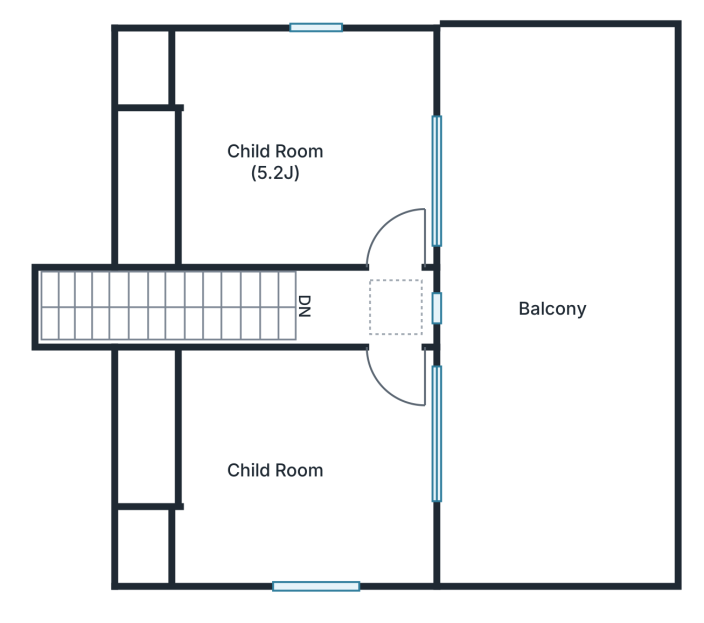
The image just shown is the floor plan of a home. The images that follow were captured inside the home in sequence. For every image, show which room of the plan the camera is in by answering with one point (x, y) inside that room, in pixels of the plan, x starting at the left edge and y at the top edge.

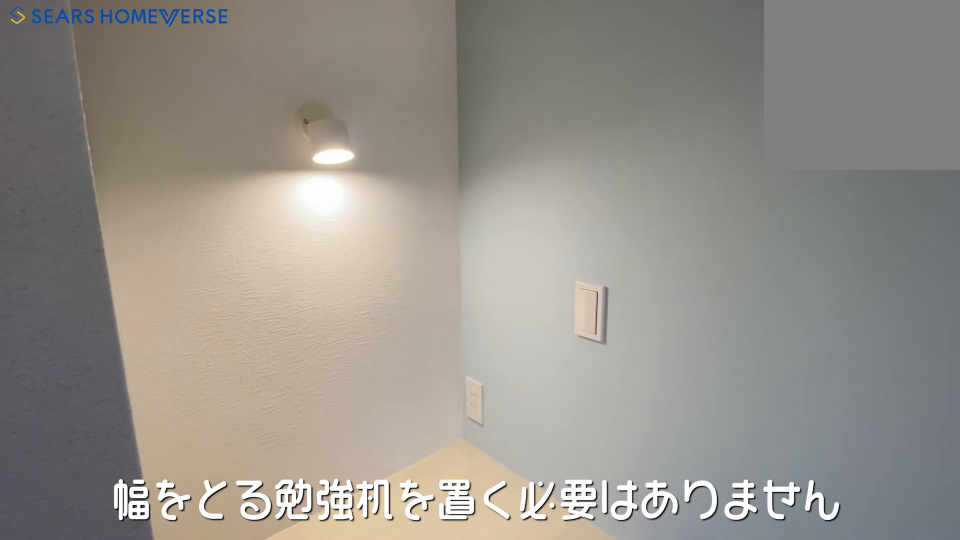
(291, 159)
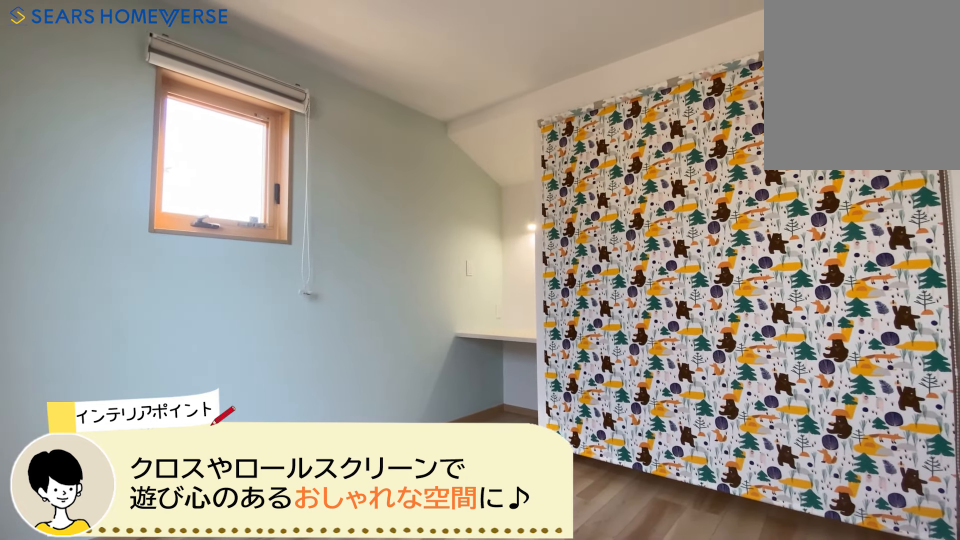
(300, 449)
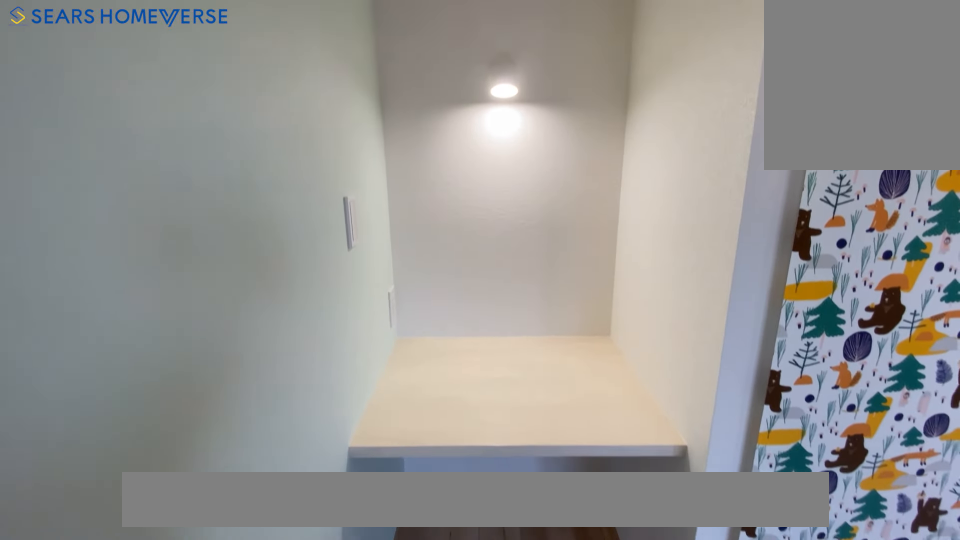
(300, 450)
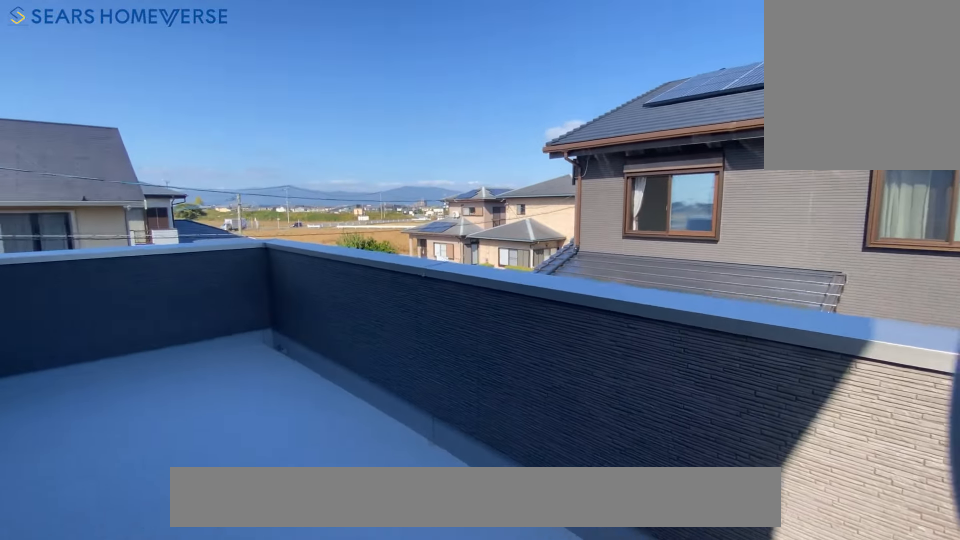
(554, 309)
